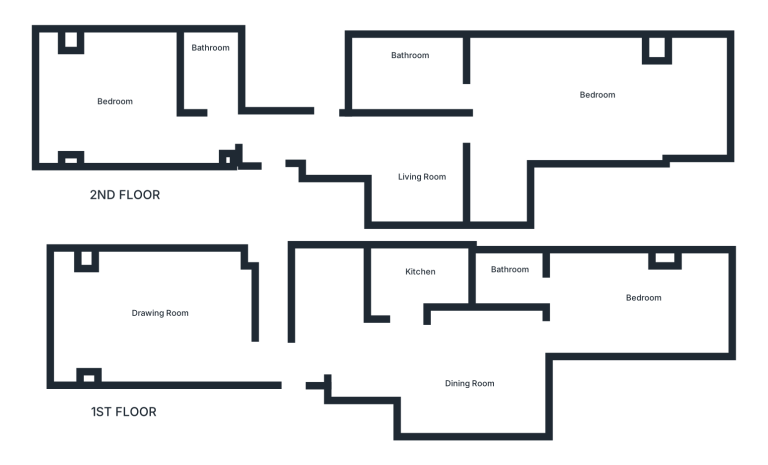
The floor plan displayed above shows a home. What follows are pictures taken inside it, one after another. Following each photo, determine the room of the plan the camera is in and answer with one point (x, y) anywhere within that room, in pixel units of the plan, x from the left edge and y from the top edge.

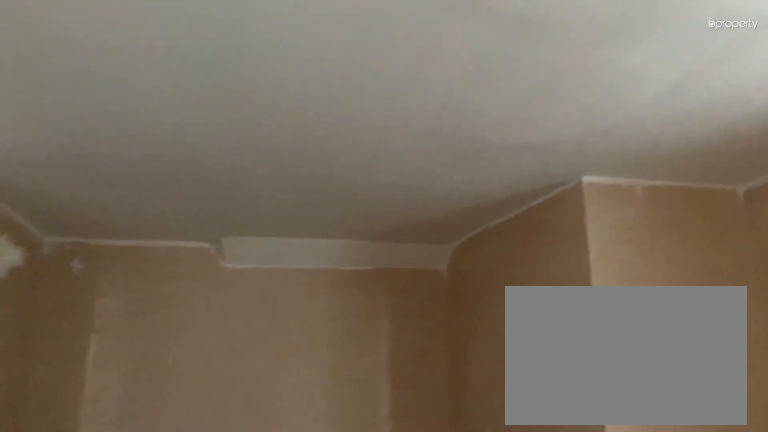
(407, 277)
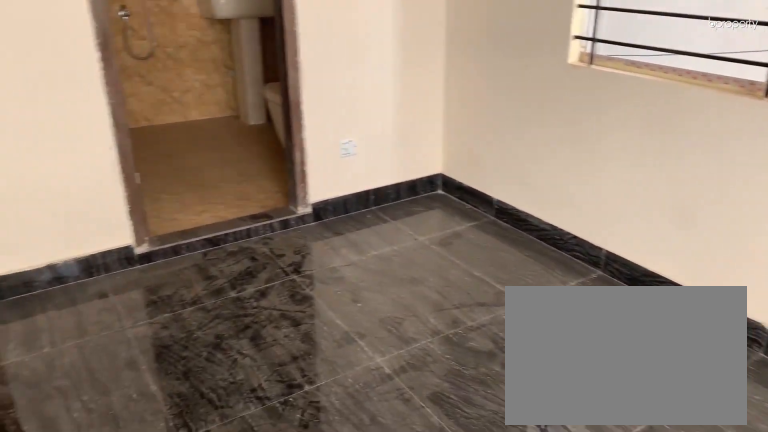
(638, 301)
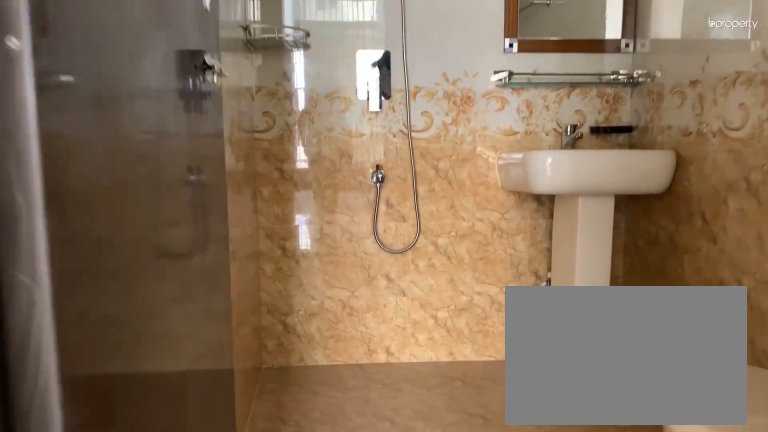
(517, 281)
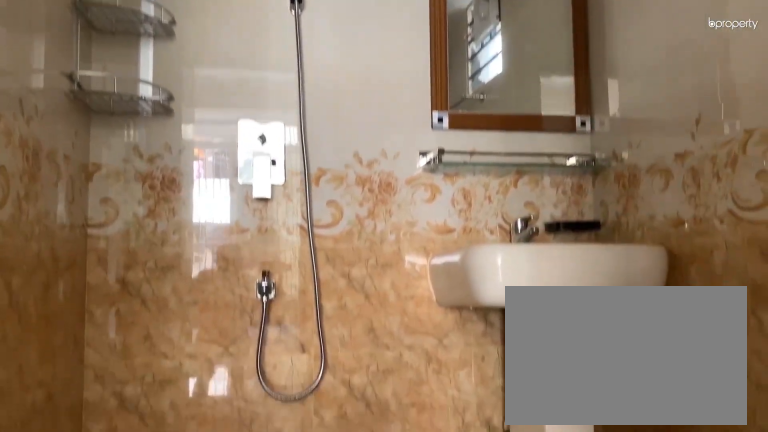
(517, 281)
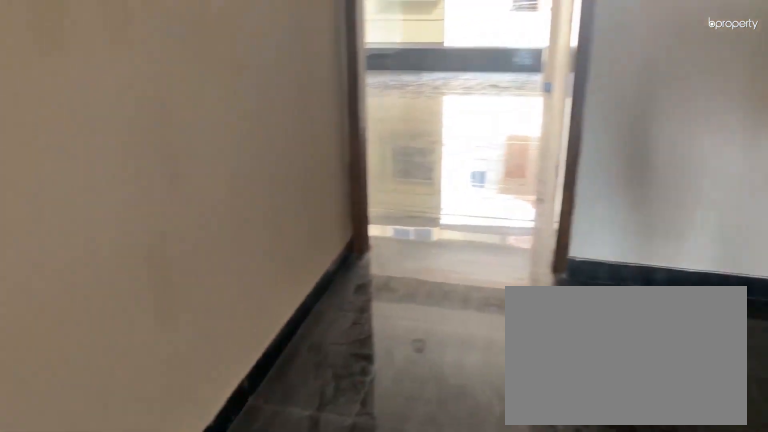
(373, 144)
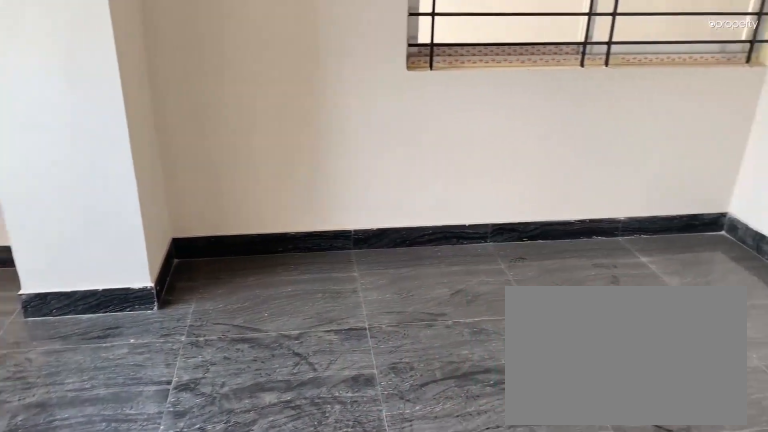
(117, 94)
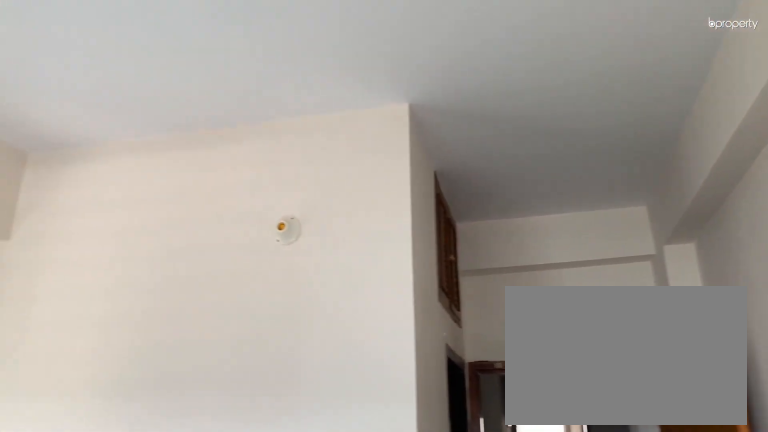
(121, 97)
